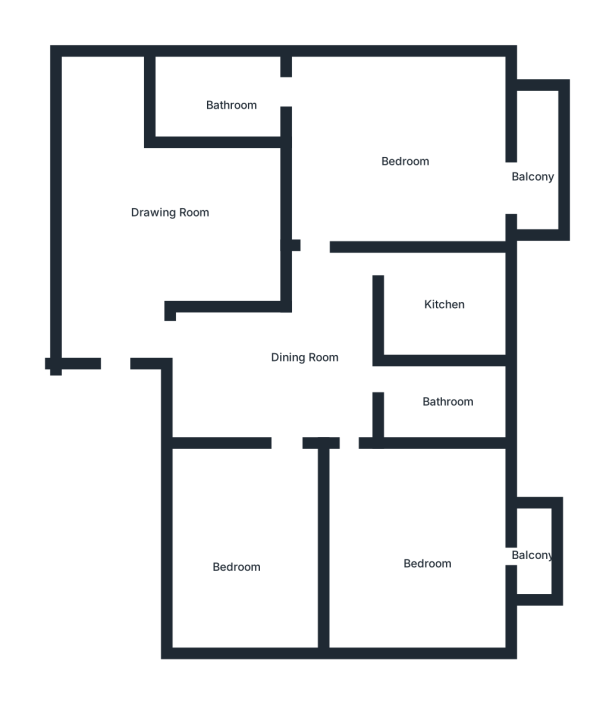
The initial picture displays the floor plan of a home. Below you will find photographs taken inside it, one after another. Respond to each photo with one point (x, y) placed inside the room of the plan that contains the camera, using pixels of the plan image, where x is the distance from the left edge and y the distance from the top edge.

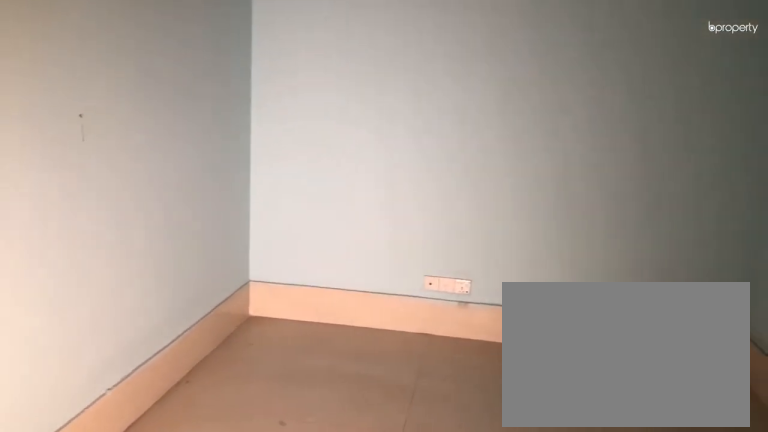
(162, 236)
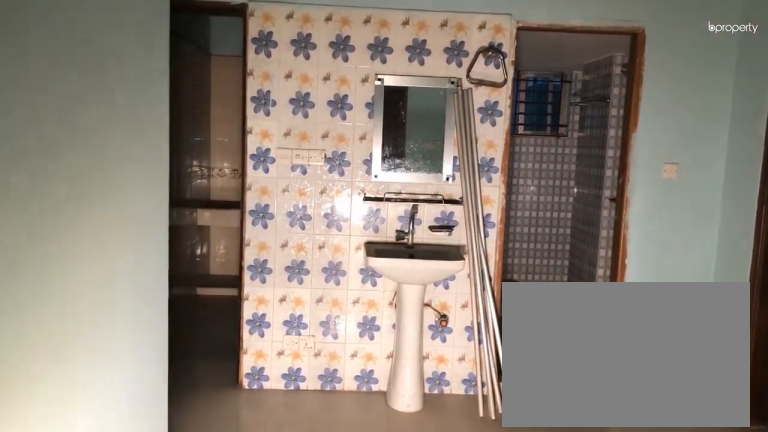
(295, 359)
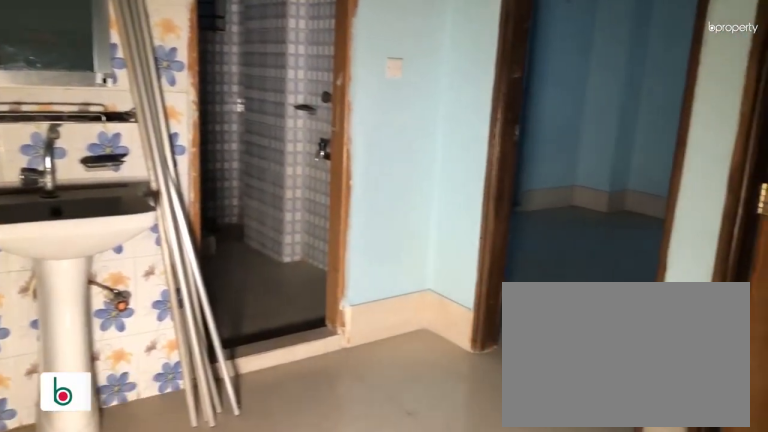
(295, 359)
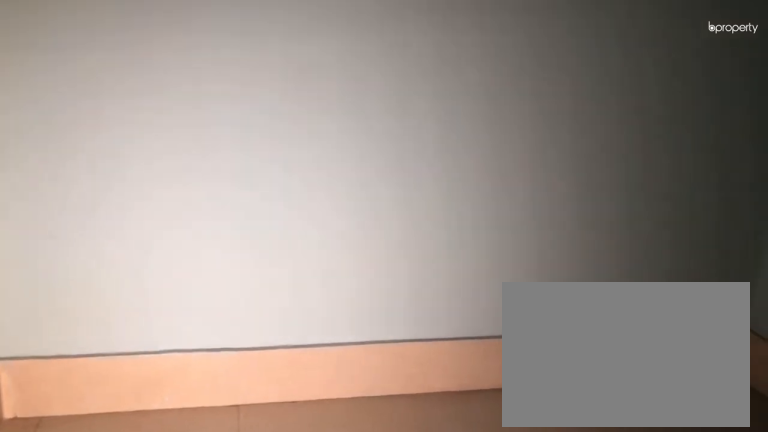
(237, 555)
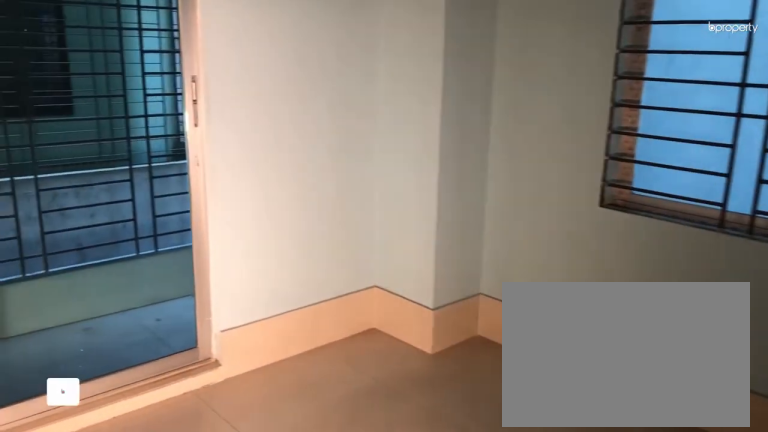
(417, 554)
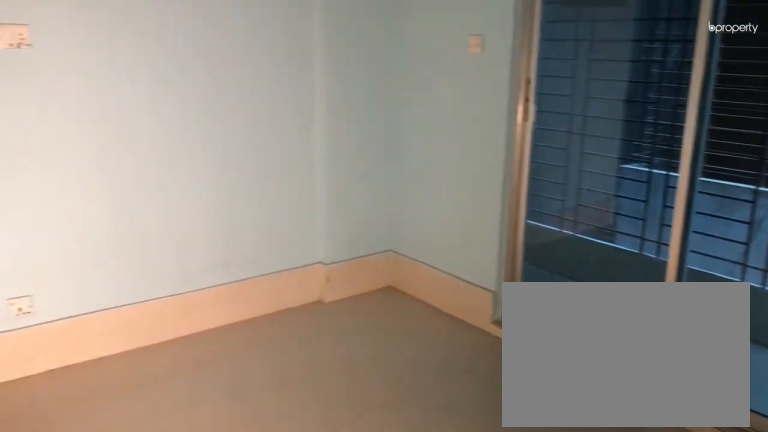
(417, 554)
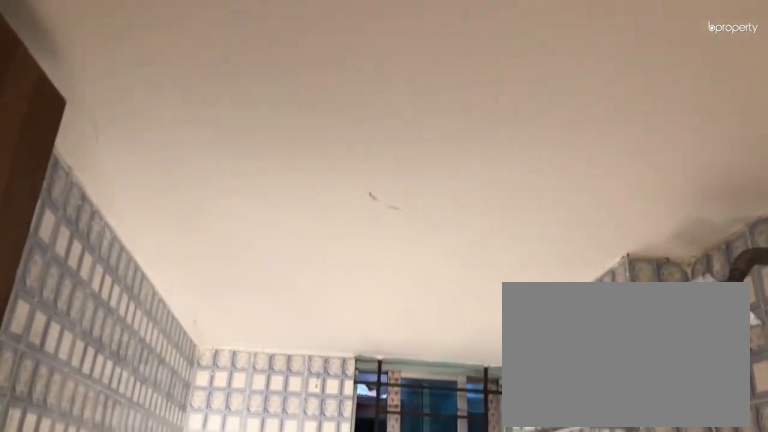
(449, 404)
